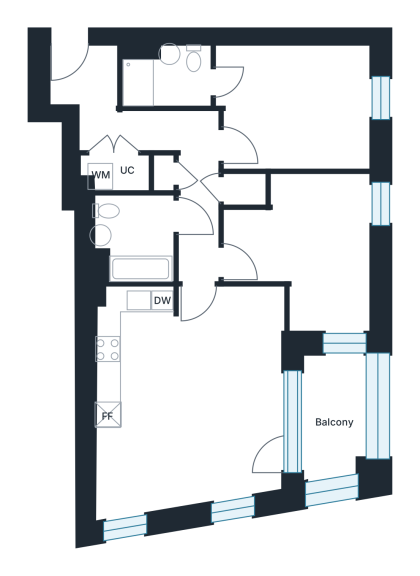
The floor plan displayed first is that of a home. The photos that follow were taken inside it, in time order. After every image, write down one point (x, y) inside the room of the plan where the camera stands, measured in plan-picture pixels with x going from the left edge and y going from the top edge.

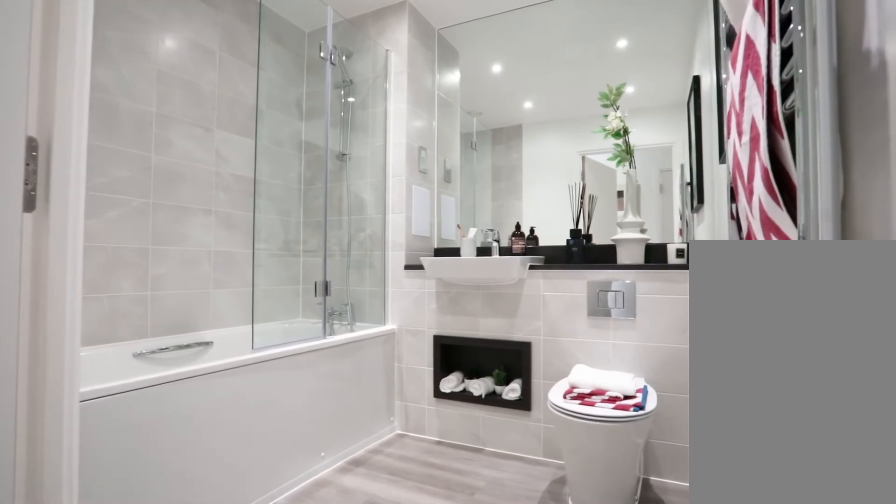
(136, 236)
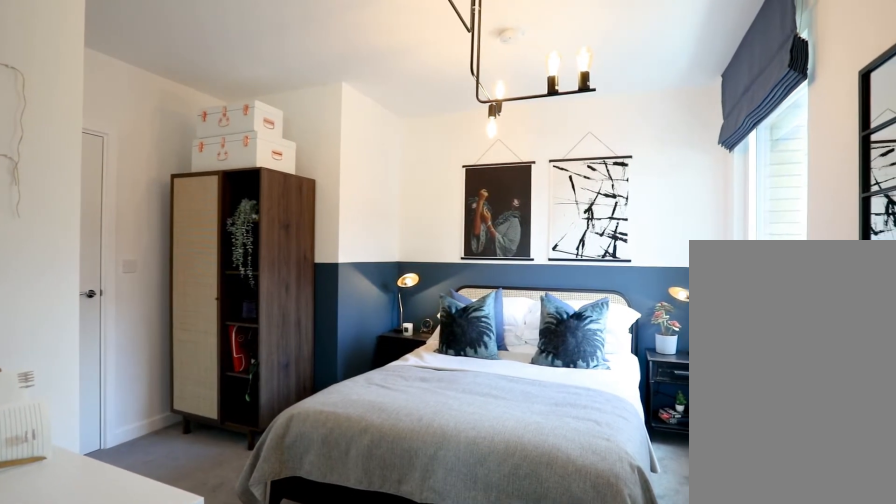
(309, 249)
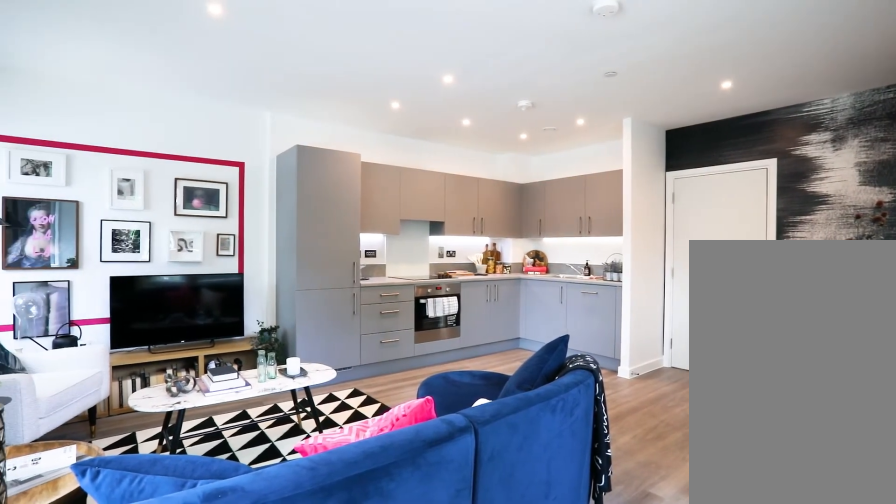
(186, 399)
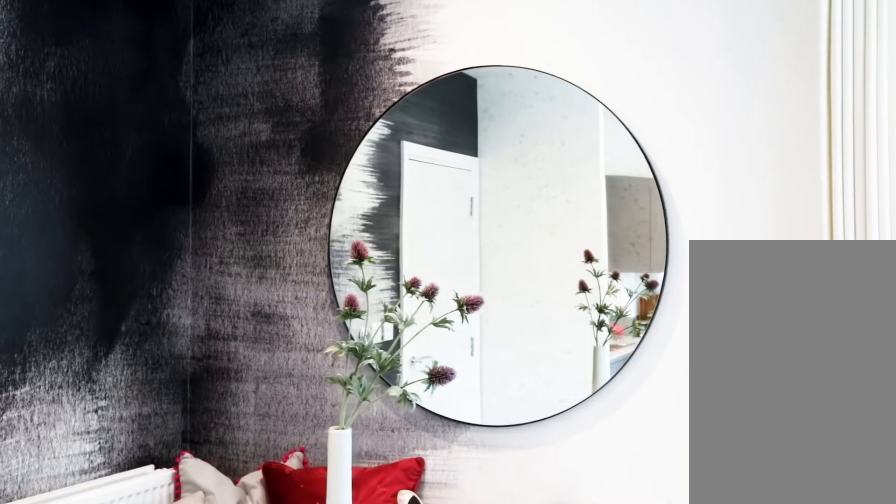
(187, 399)
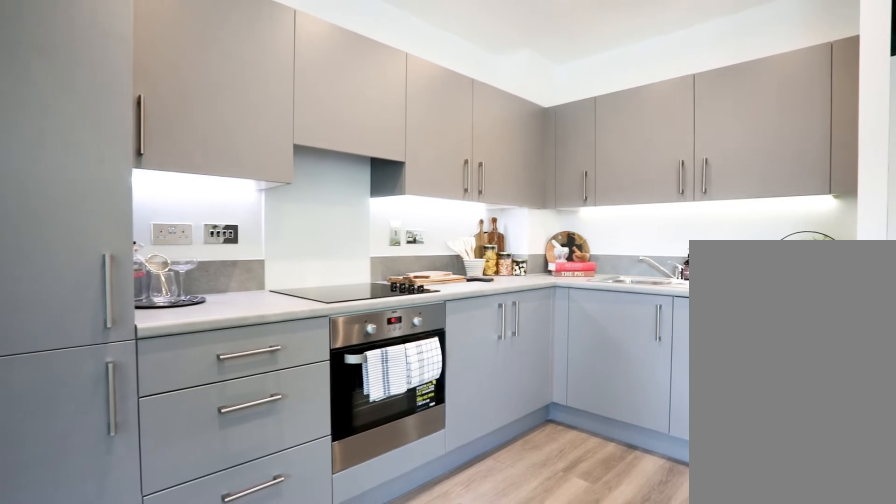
(186, 398)
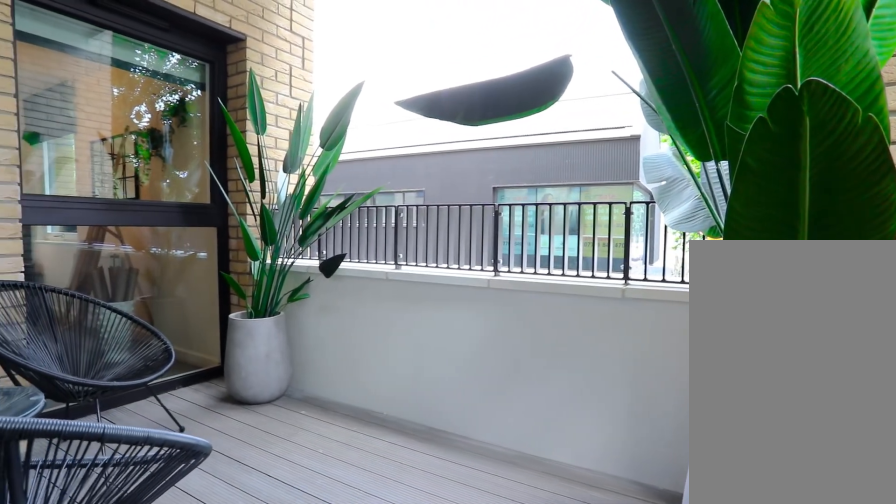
(333, 414)
